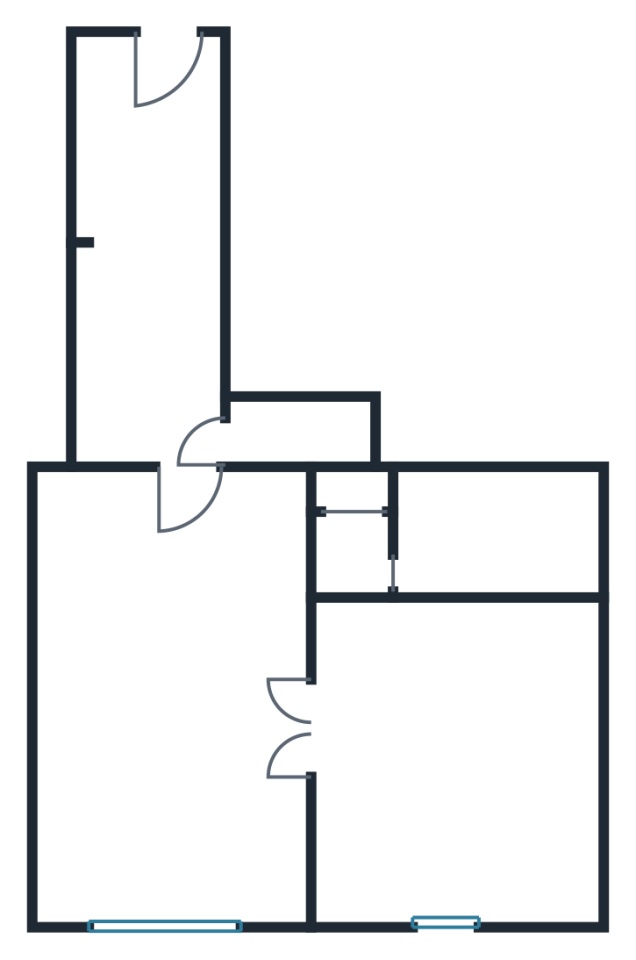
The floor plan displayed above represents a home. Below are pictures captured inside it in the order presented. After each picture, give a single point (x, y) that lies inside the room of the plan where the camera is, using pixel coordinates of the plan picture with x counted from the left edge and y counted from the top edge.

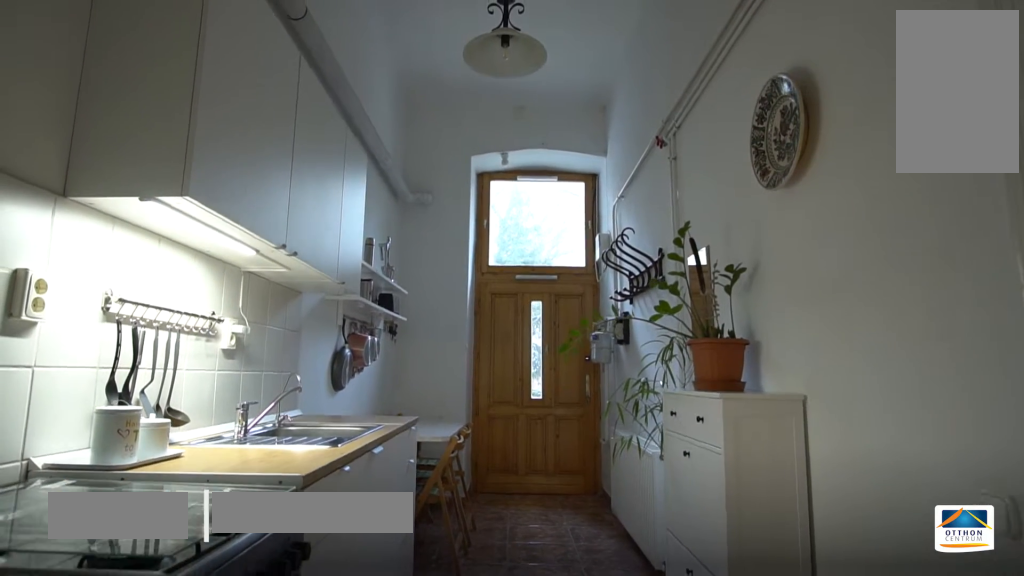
(157, 267)
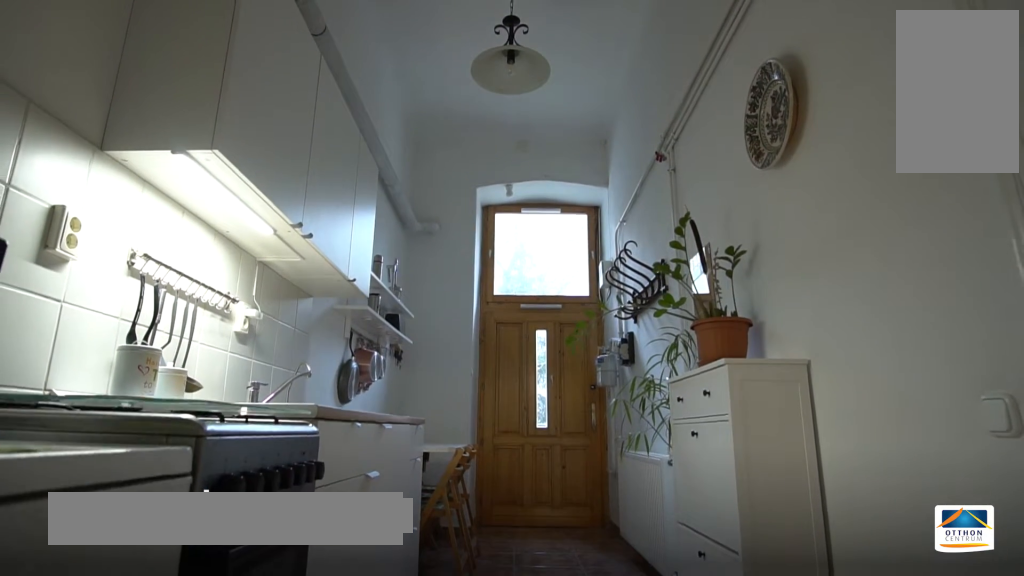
(158, 267)
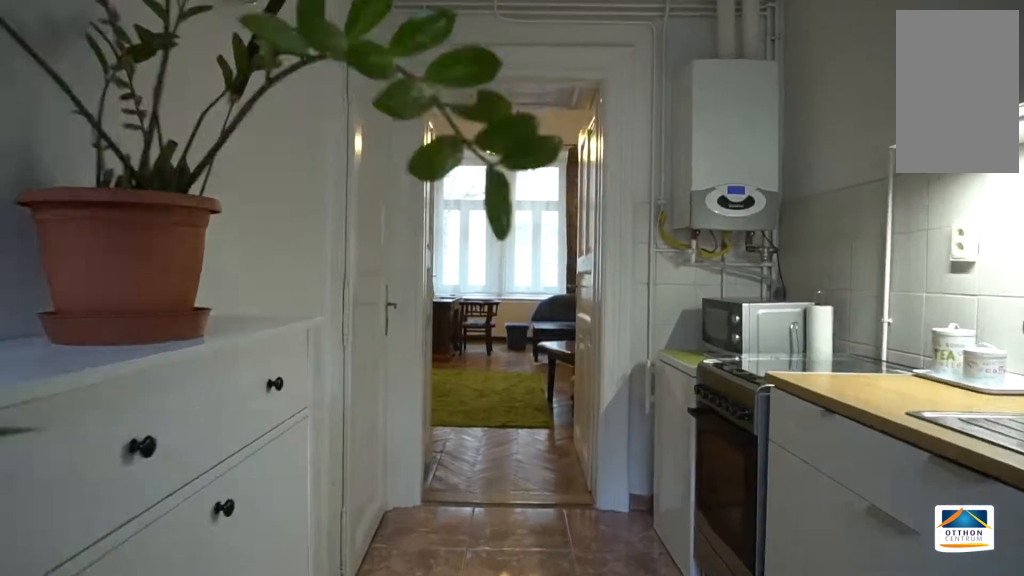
(158, 266)
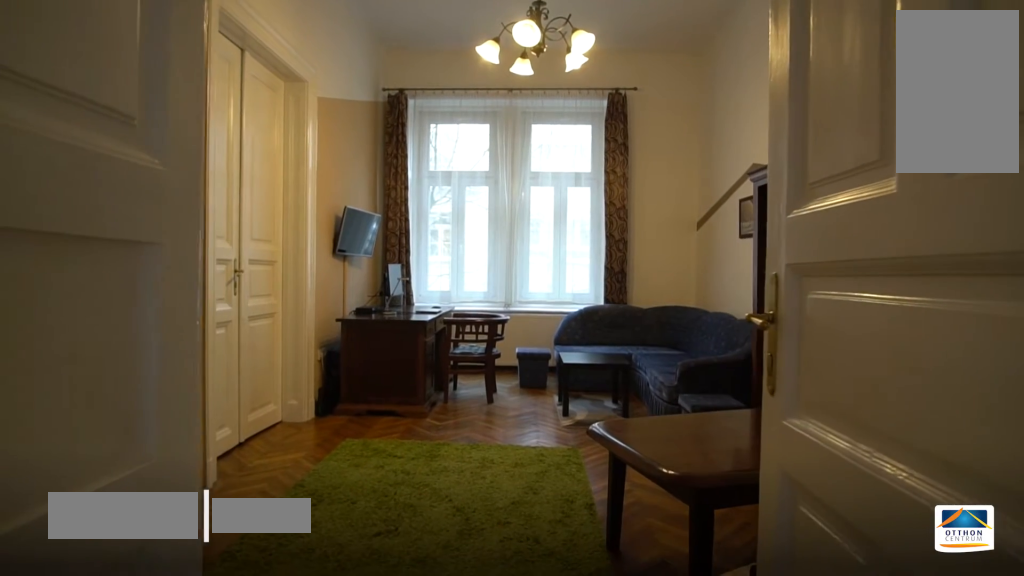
(180, 701)
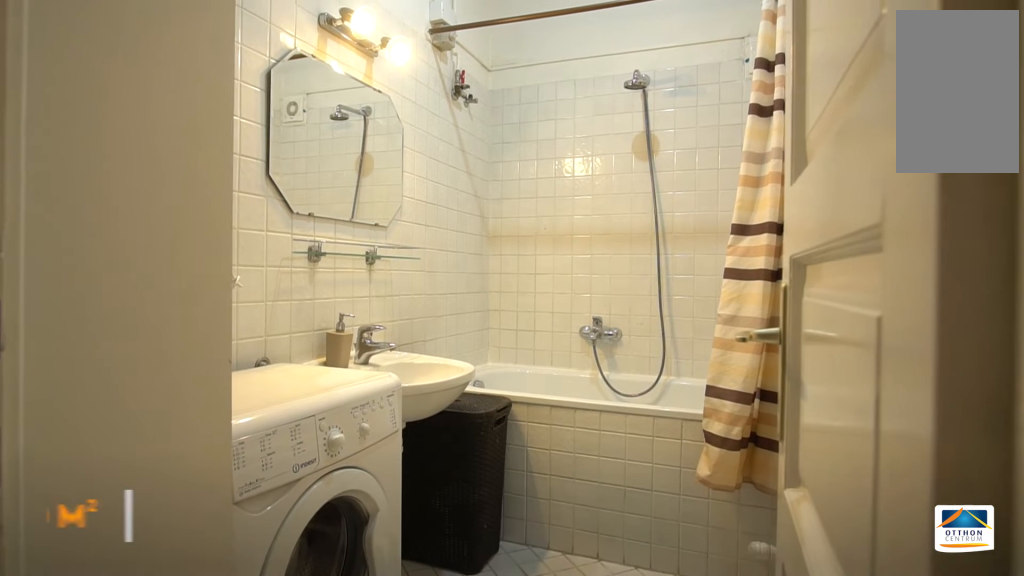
(512, 531)
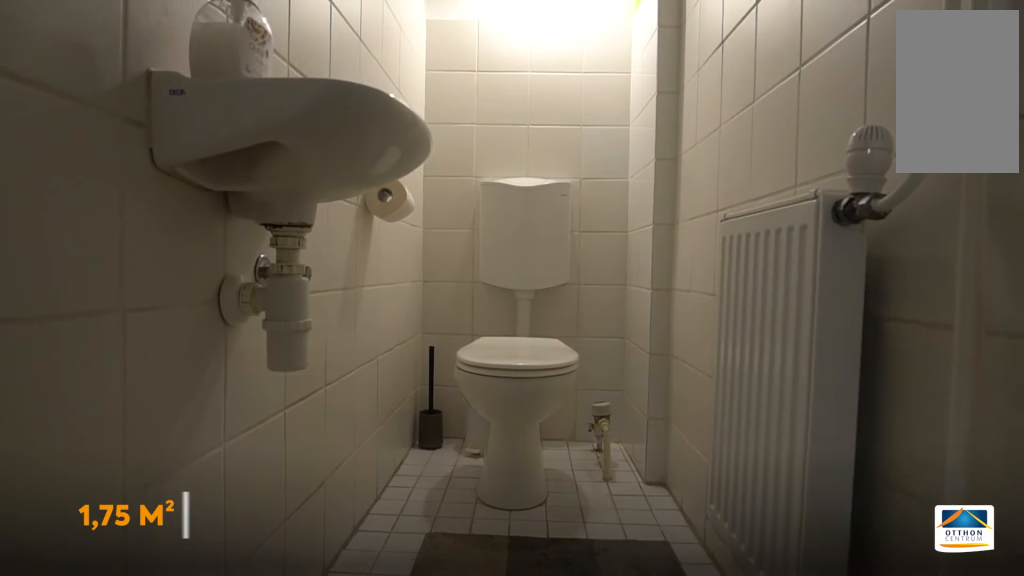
(314, 435)
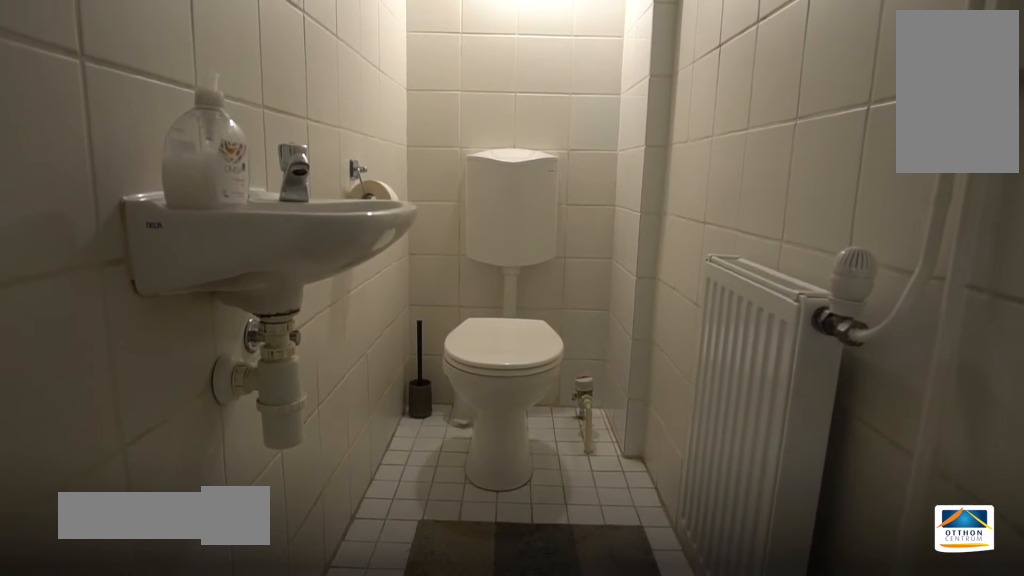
(313, 437)
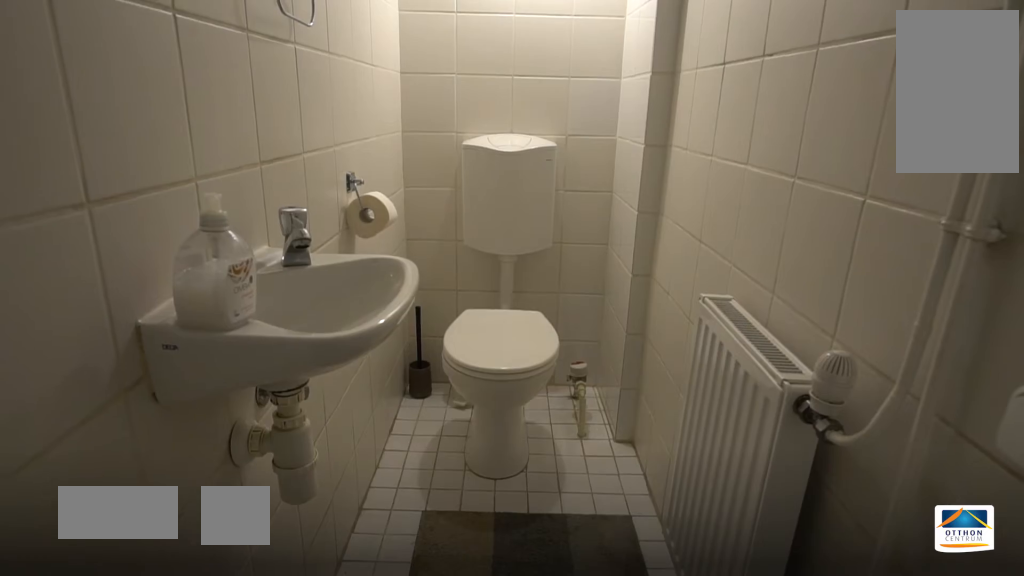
(313, 435)
